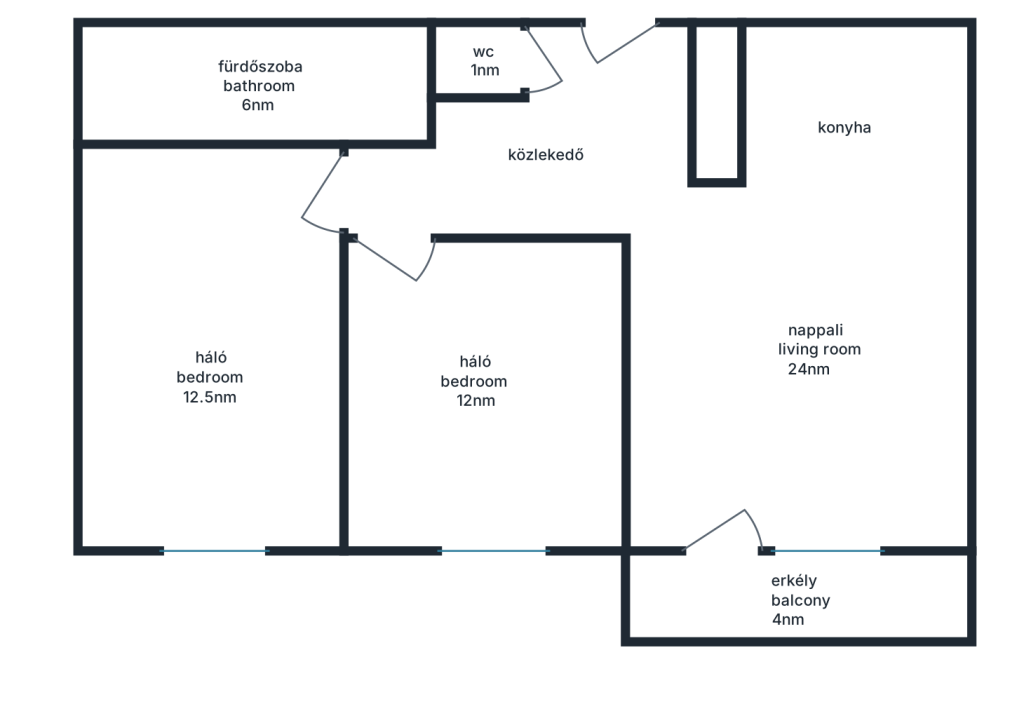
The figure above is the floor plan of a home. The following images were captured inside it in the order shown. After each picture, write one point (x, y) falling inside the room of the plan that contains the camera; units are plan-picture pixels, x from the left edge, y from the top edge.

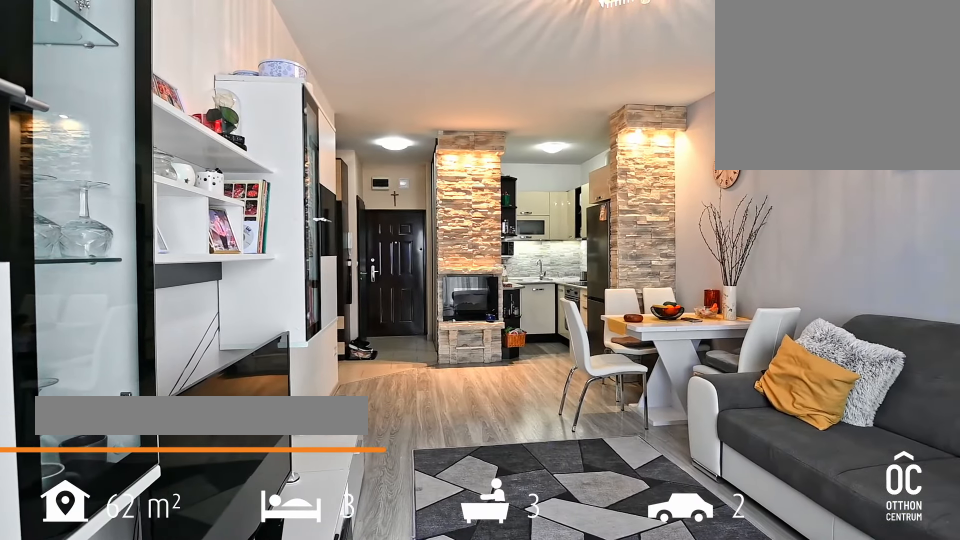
(809, 374)
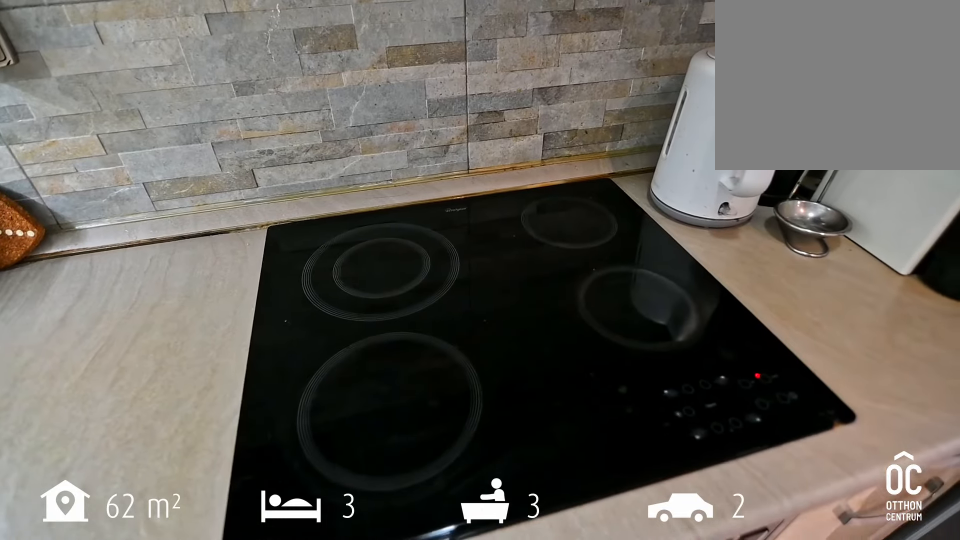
(853, 119)
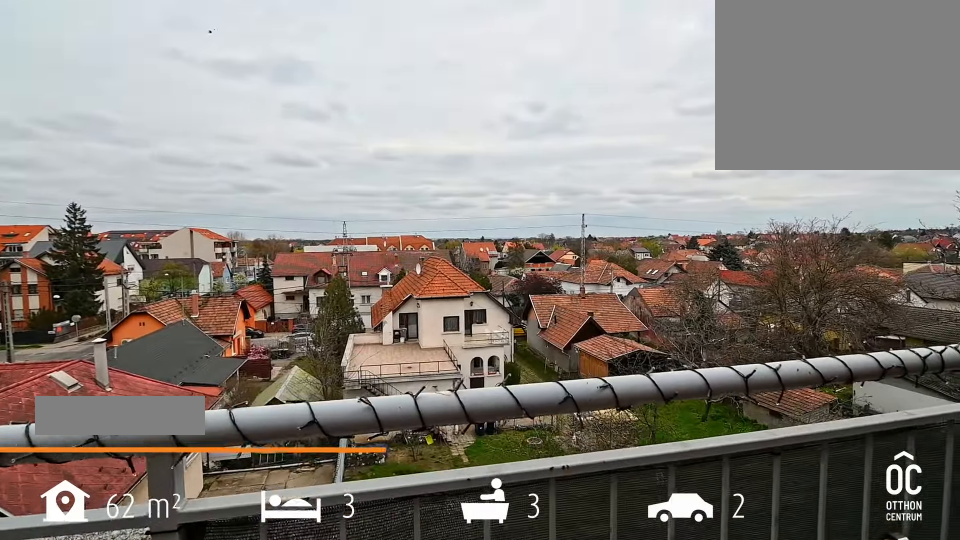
(808, 603)
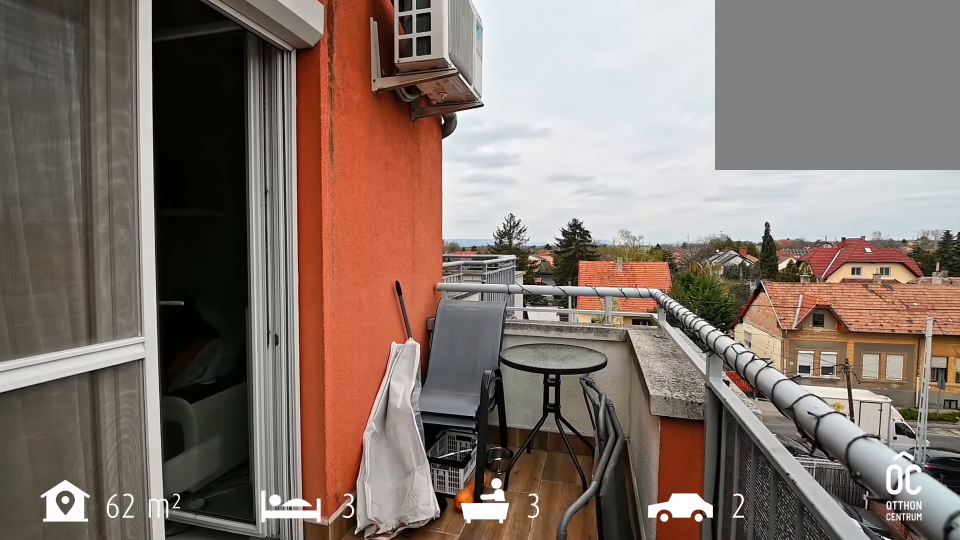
(808, 603)
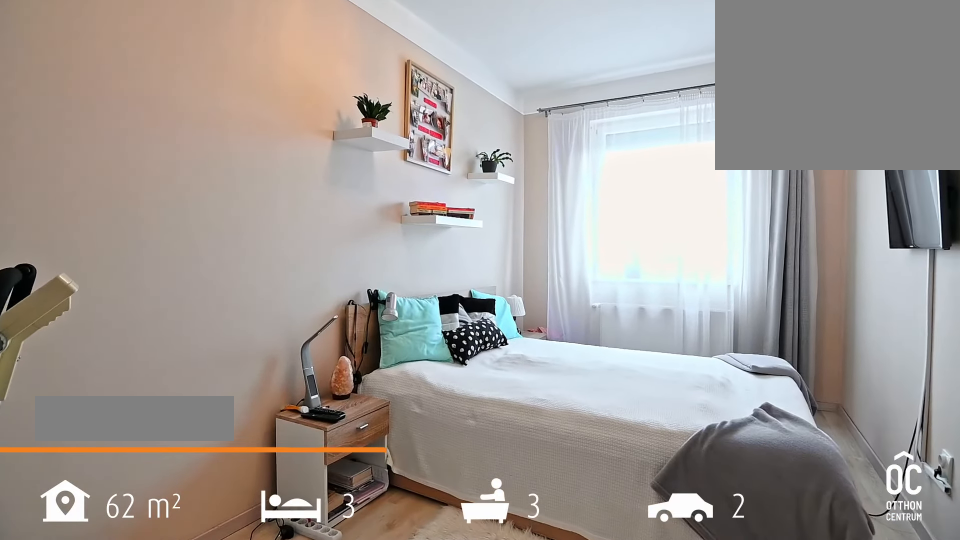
(479, 395)
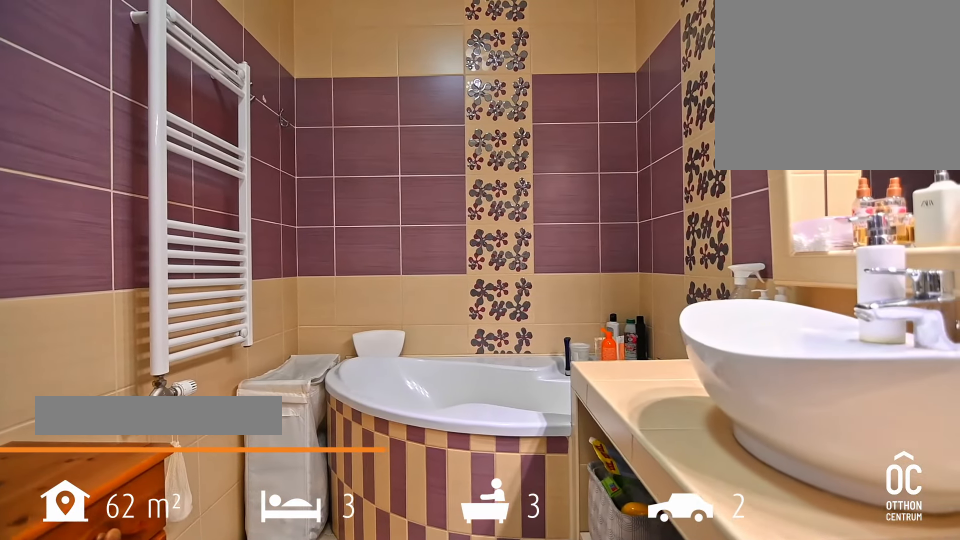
(268, 94)
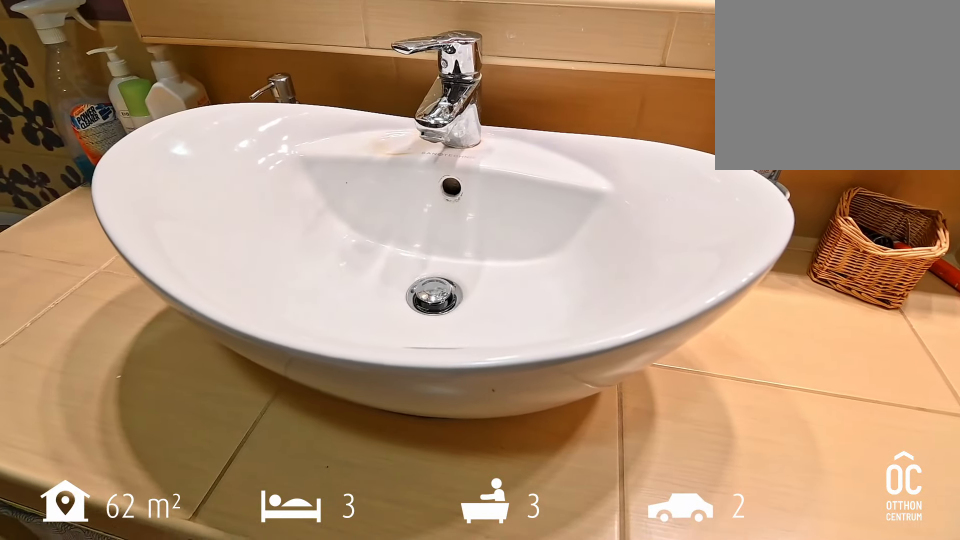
(268, 94)
